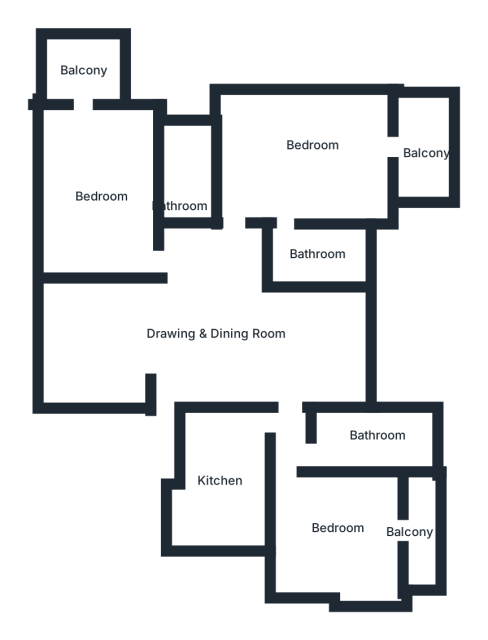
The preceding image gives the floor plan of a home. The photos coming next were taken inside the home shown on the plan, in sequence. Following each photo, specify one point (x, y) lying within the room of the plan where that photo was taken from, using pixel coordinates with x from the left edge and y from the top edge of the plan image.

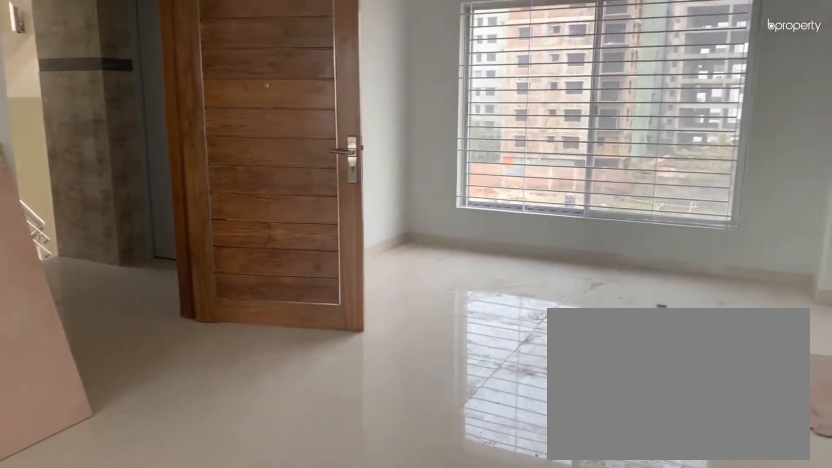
(186, 342)
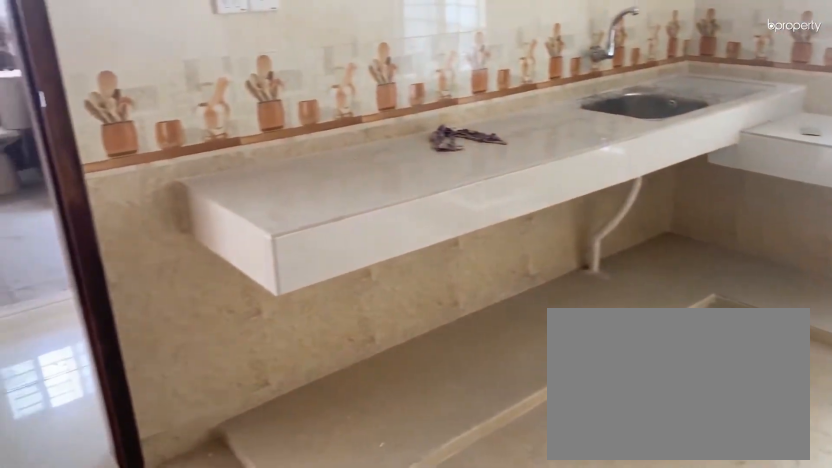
(219, 477)
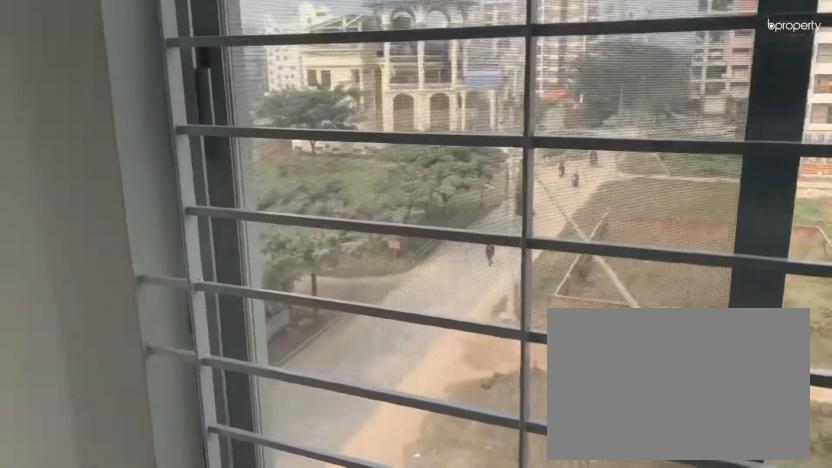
(351, 535)
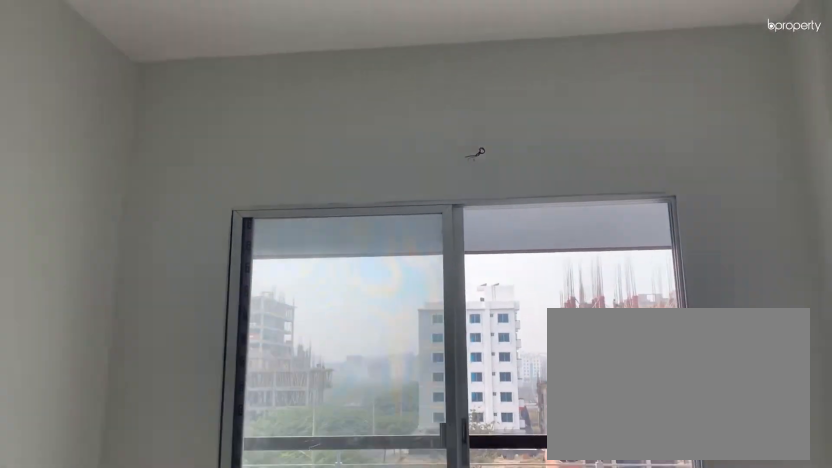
(351, 535)
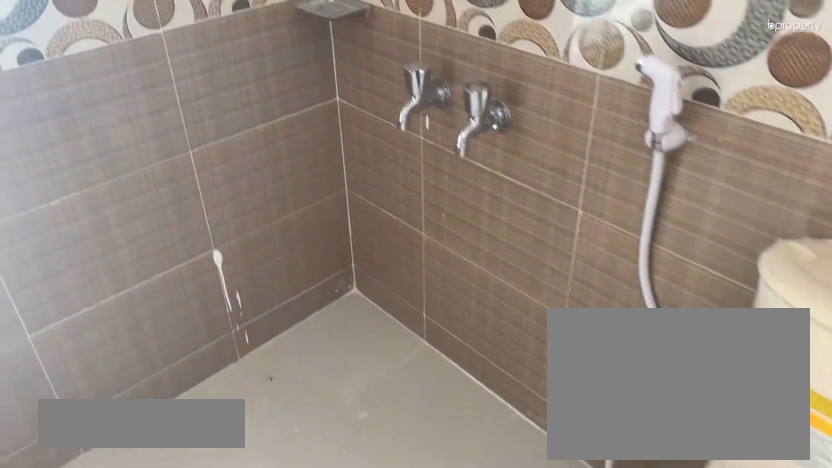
(313, 254)
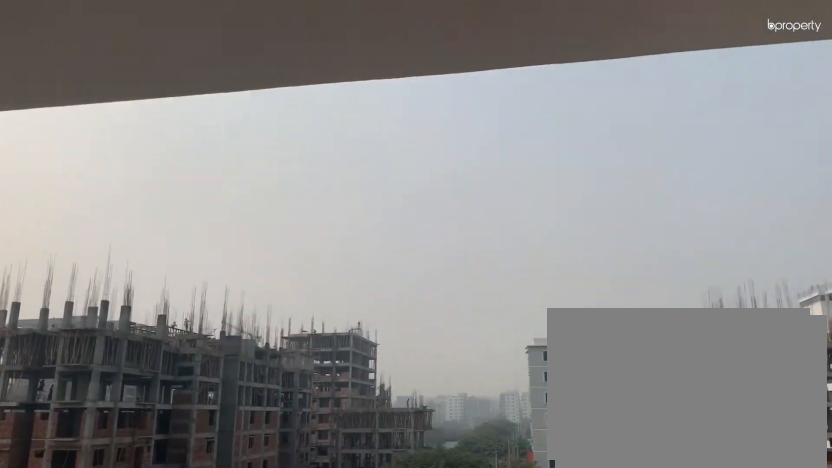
(426, 151)
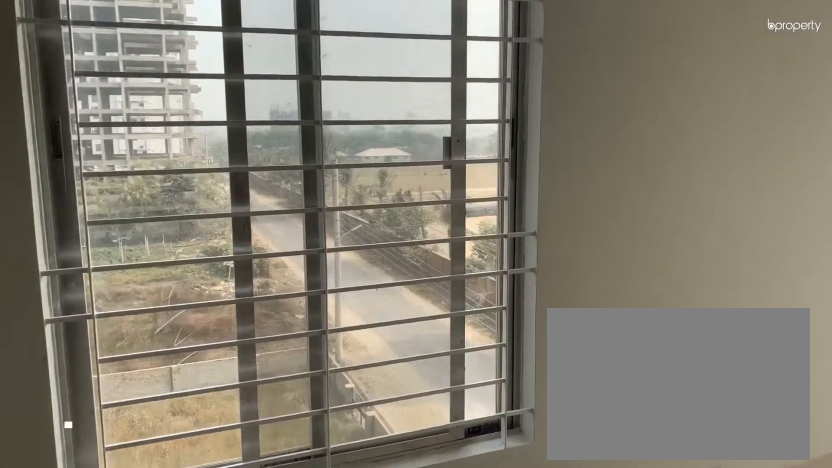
(105, 183)
